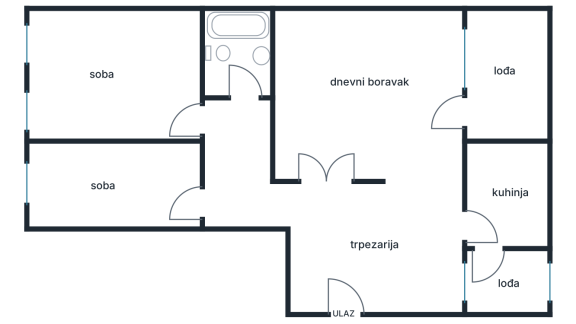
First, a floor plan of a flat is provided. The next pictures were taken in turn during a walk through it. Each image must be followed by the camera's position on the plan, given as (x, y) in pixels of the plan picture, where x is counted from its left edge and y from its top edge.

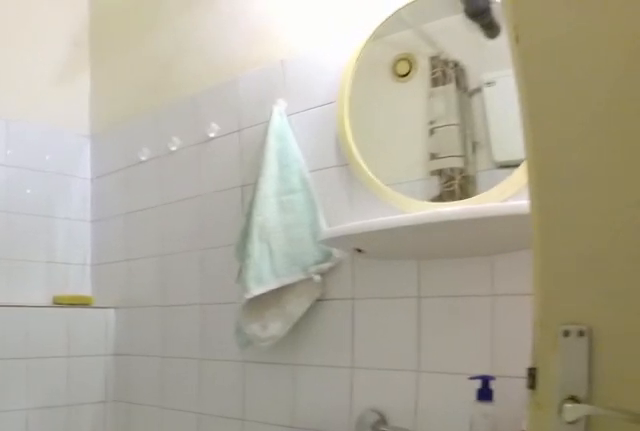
(233, 80)
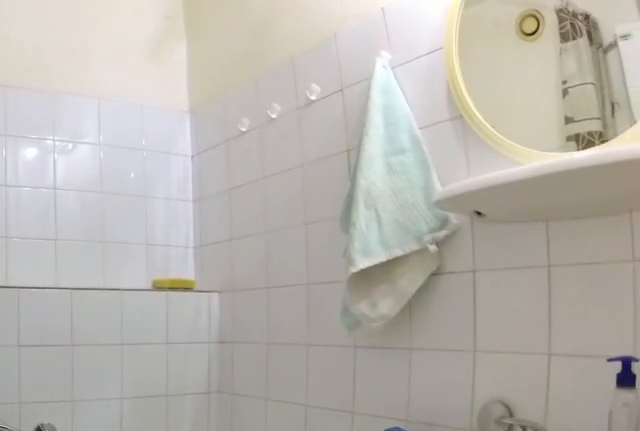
(234, 81)
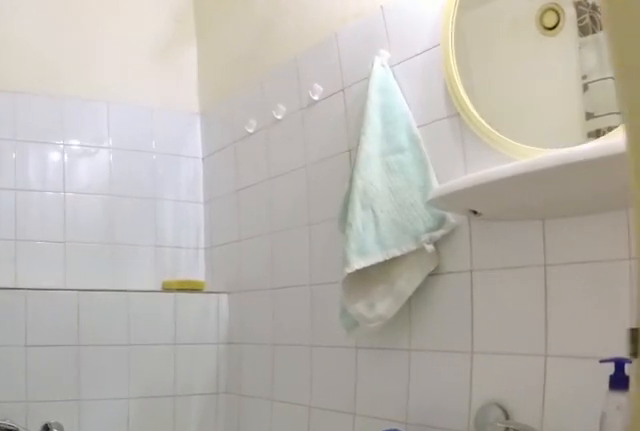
(235, 81)
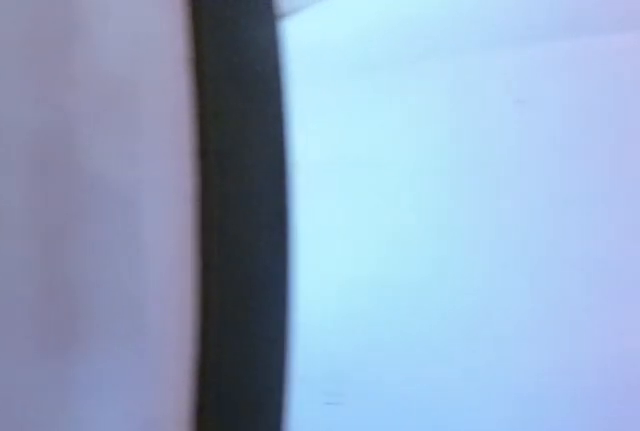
(226, 112)
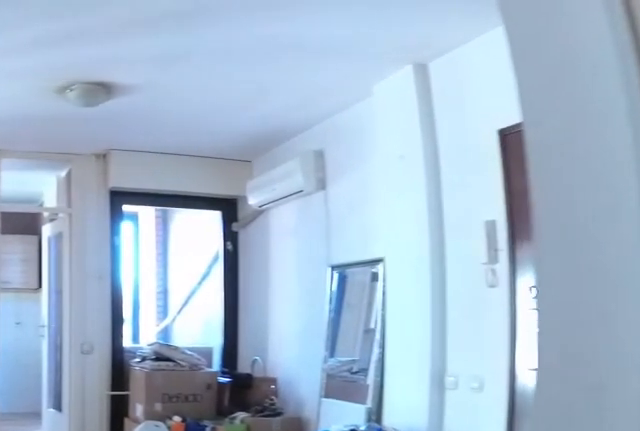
(249, 203)
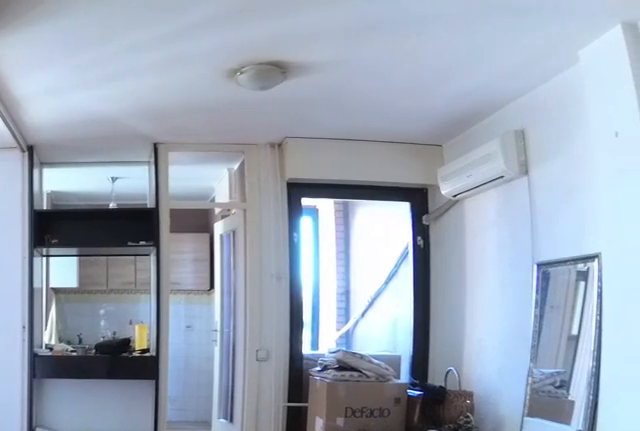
(285, 205)
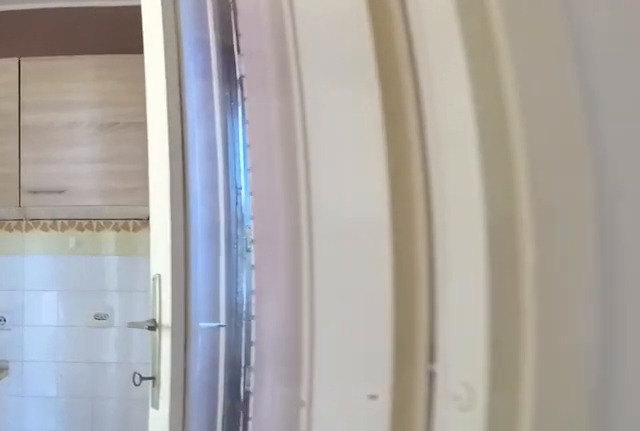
(426, 218)
